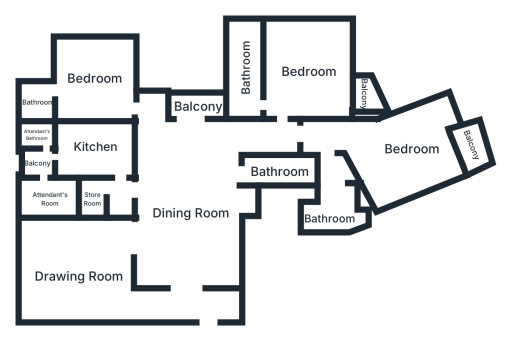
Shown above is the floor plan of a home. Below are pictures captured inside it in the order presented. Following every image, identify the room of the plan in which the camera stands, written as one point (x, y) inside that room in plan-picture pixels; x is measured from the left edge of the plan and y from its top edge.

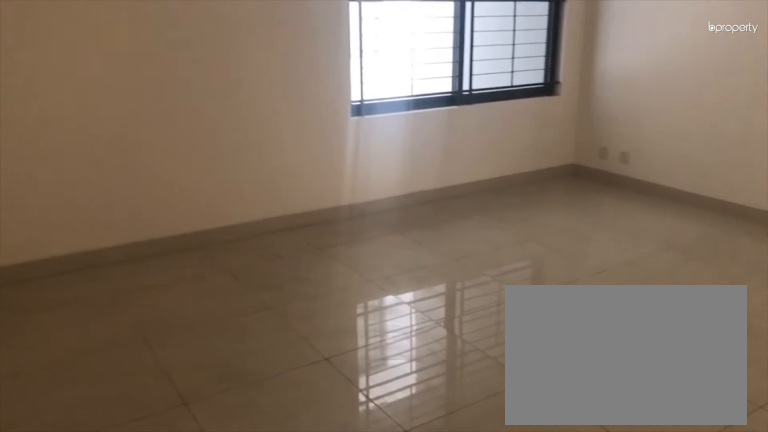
(81, 282)
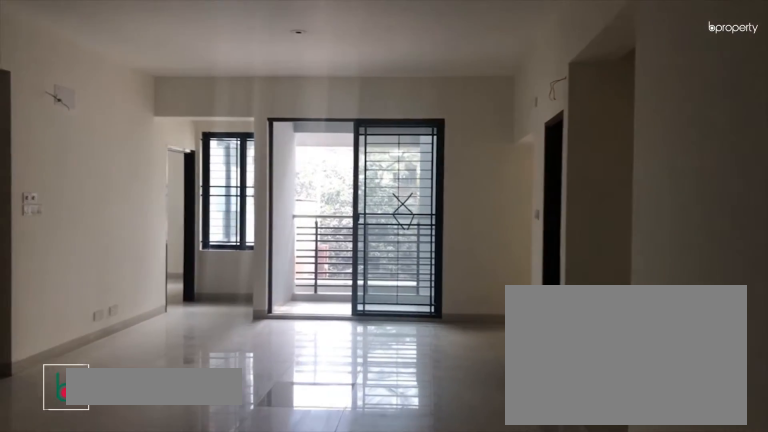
(191, 214)
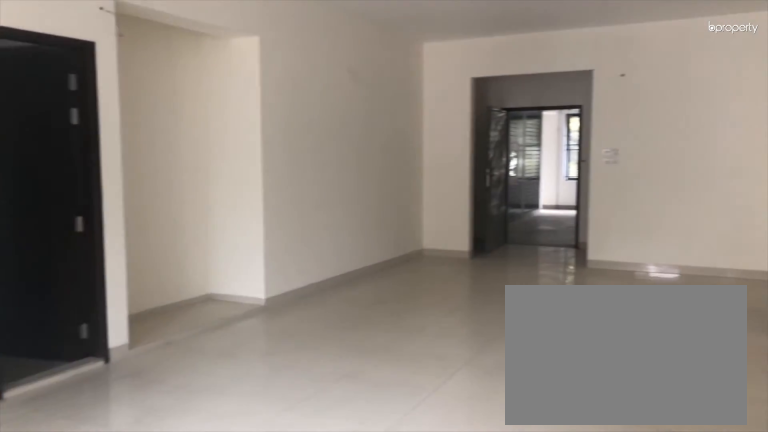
(191, 214)
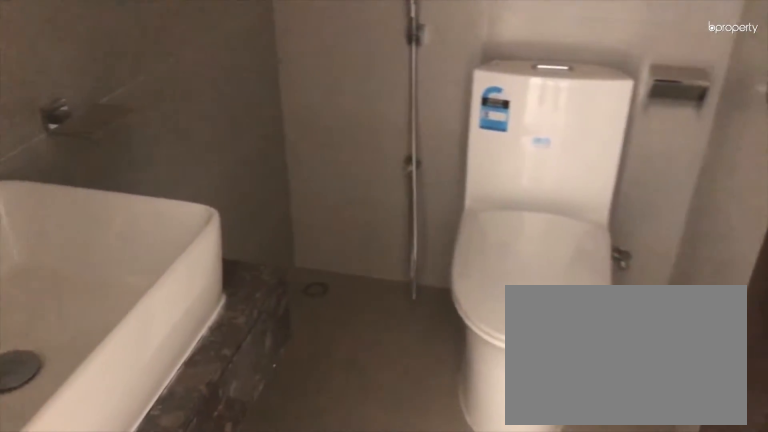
(279, 172)
